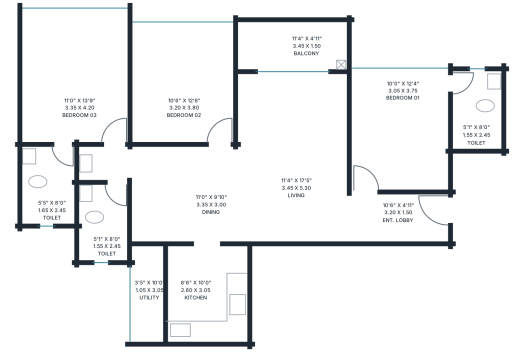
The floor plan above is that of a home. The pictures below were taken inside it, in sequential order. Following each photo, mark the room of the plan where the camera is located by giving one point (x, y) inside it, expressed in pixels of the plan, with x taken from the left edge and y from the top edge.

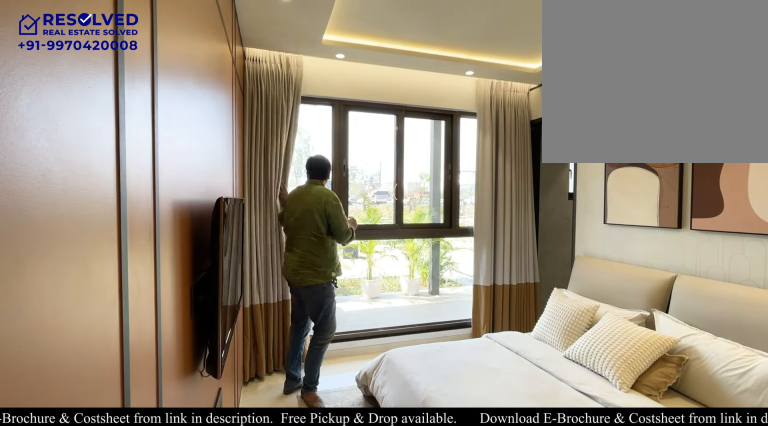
(400, 129)
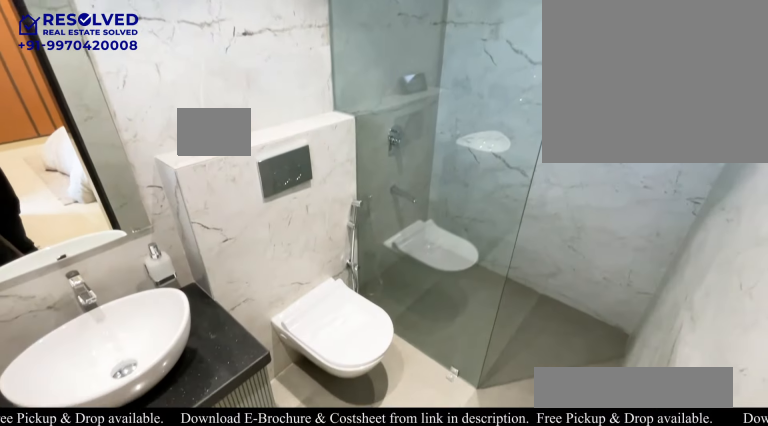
(476, 111)
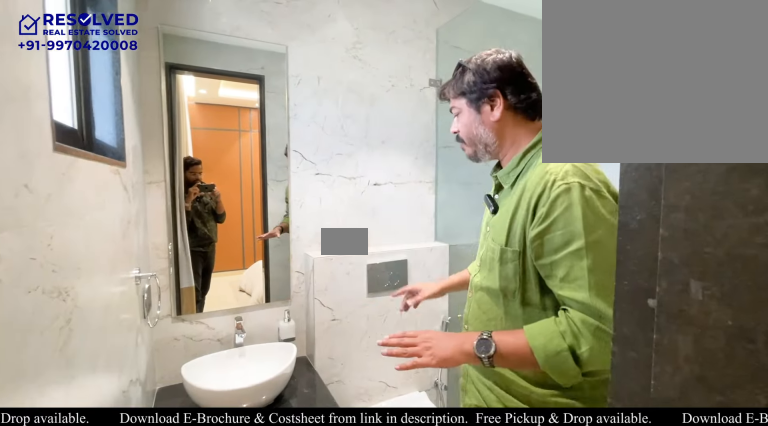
(476, 111)
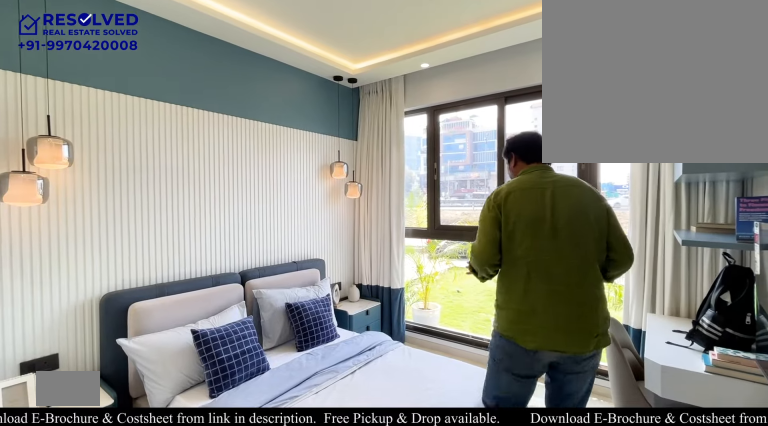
(182, 82)
